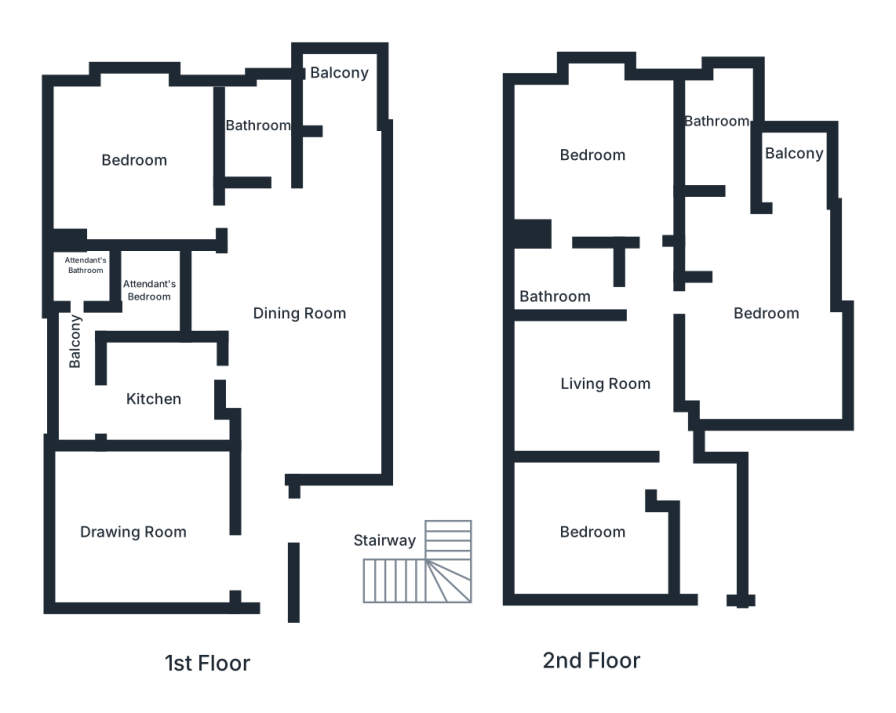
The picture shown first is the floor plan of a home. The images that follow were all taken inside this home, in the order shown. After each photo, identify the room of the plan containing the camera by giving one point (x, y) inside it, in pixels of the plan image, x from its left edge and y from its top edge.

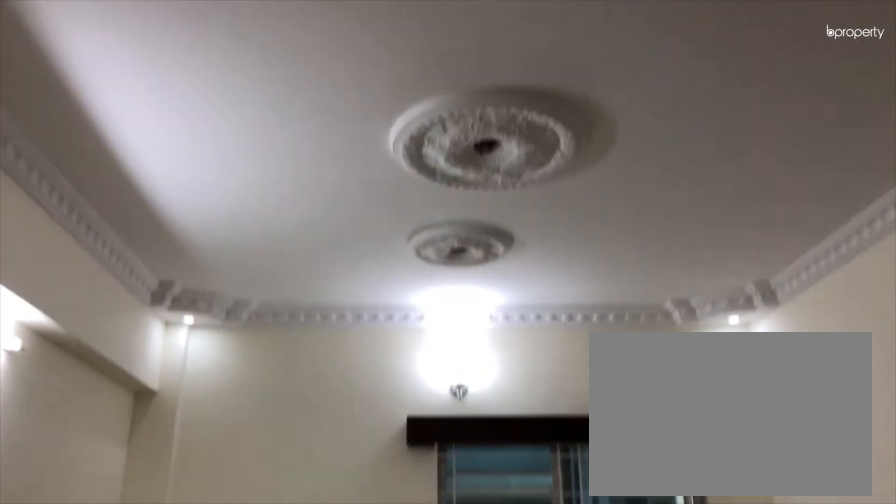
(139, 519)
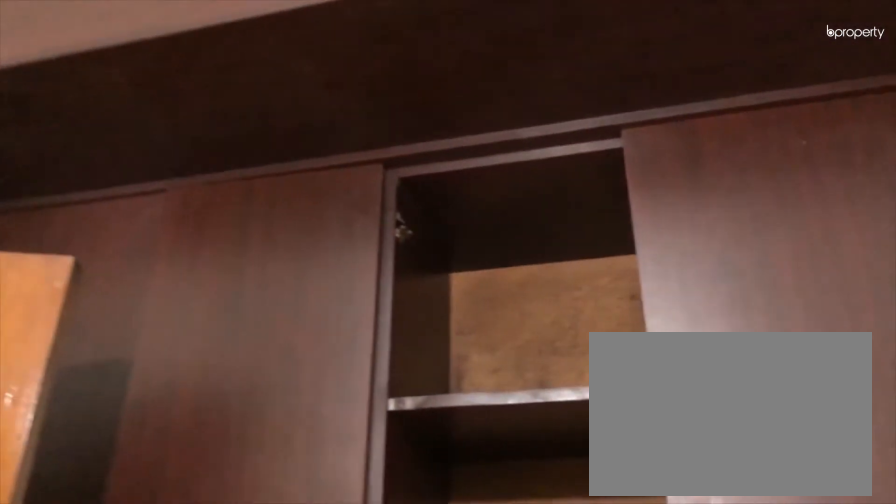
(153, 397)
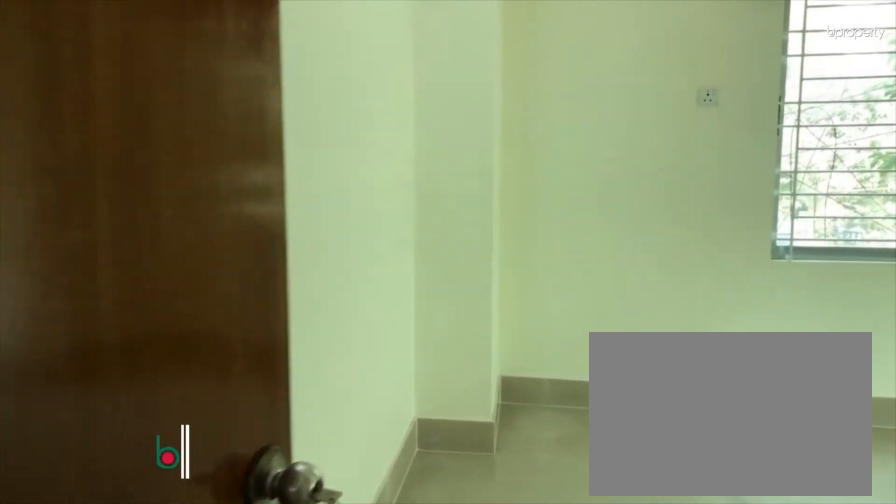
(138, 159)
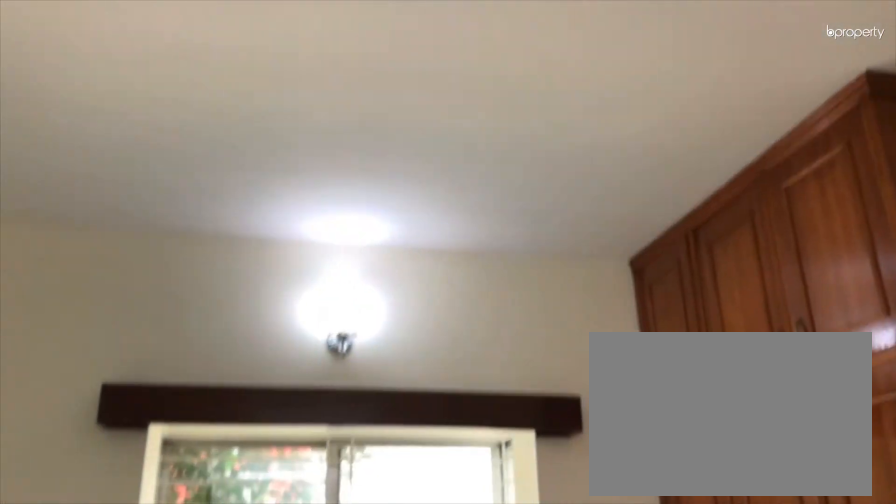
(138, 159)
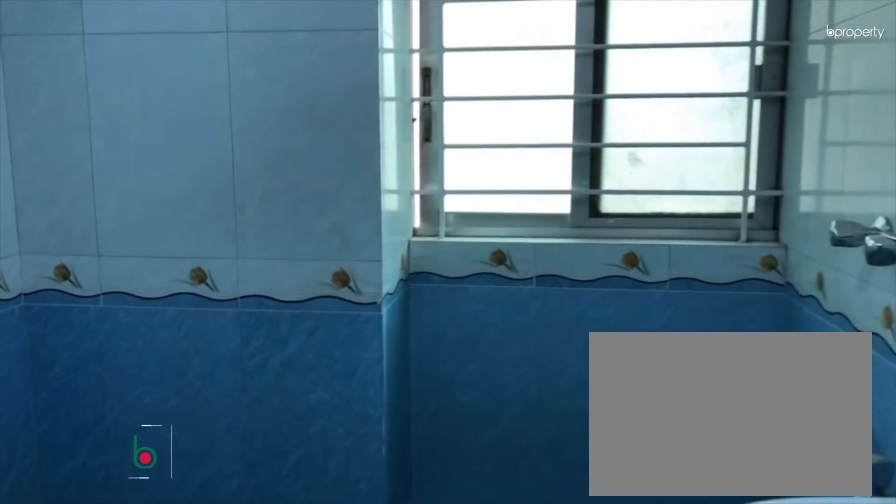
(254, 126)
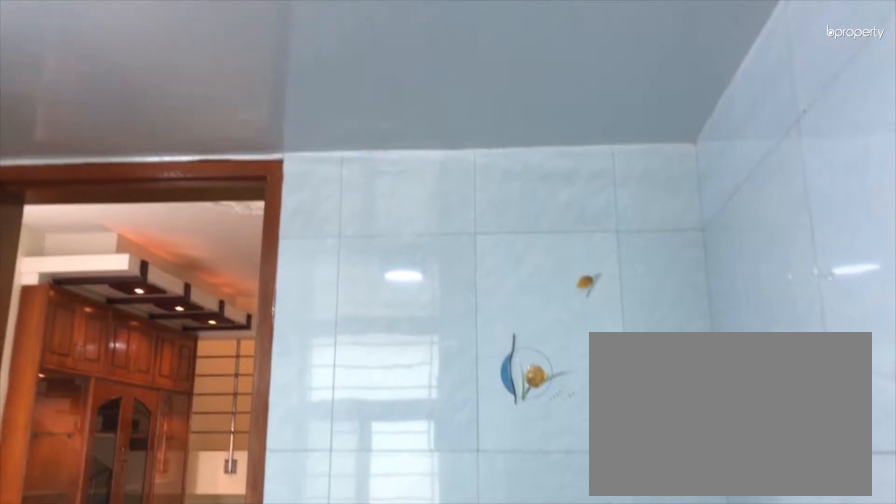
(254, 126)
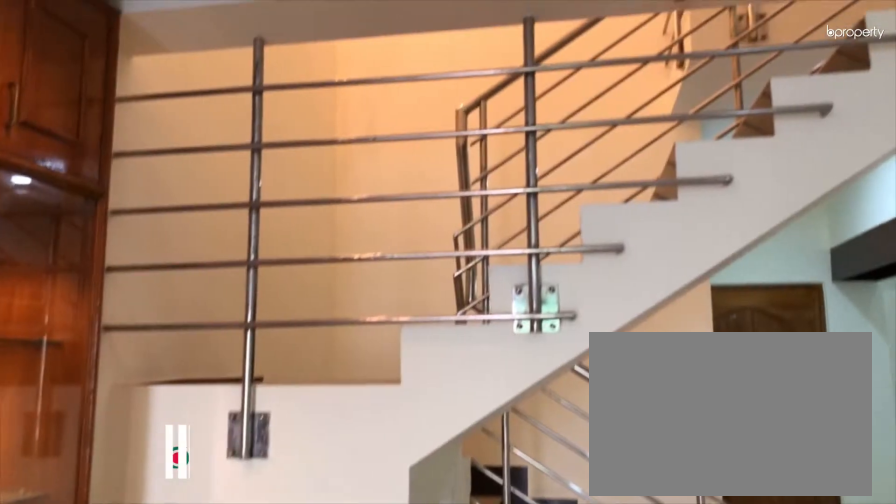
(372, 575)
